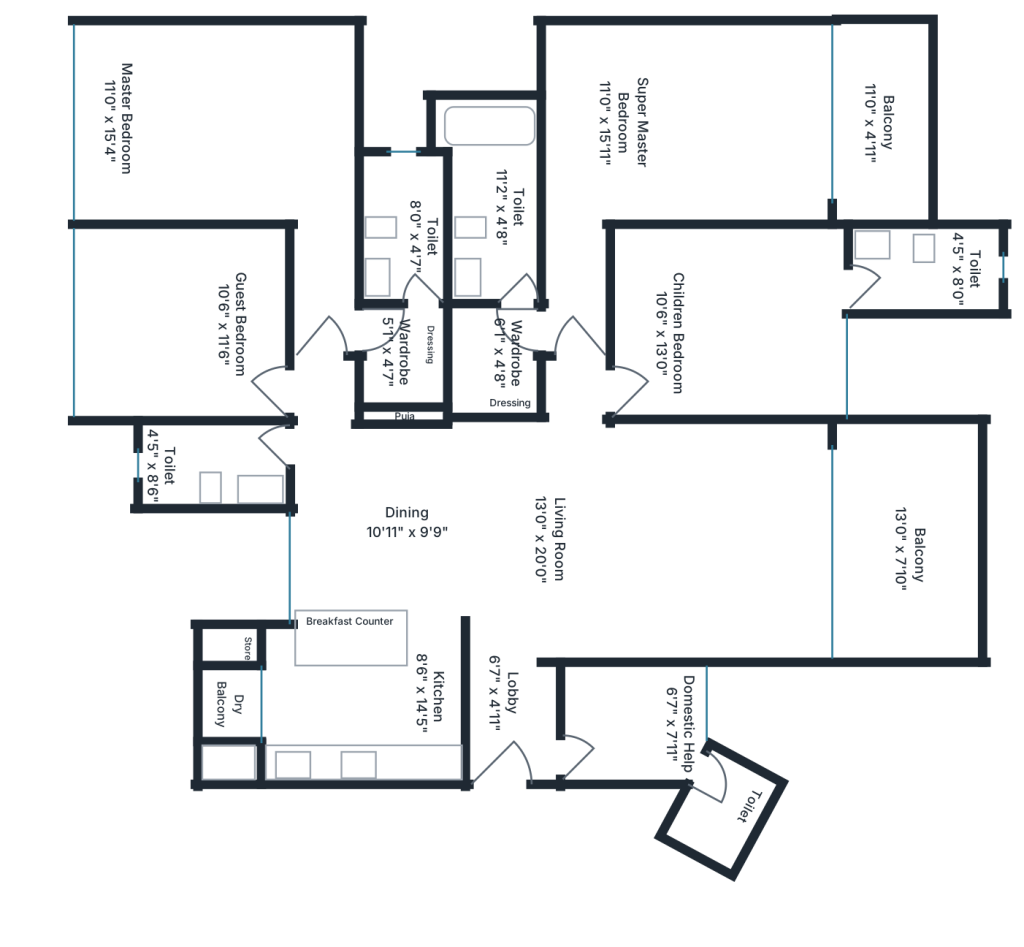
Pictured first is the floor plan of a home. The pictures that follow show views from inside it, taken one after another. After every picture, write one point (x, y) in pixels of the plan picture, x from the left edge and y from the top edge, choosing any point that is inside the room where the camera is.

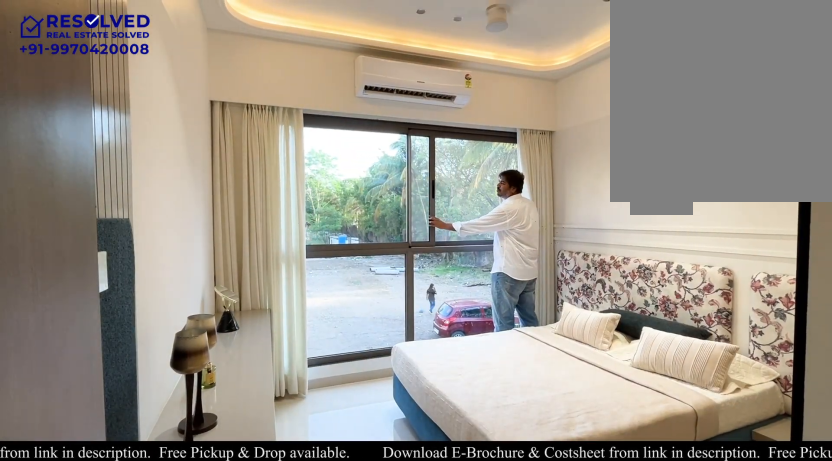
(186, 322)
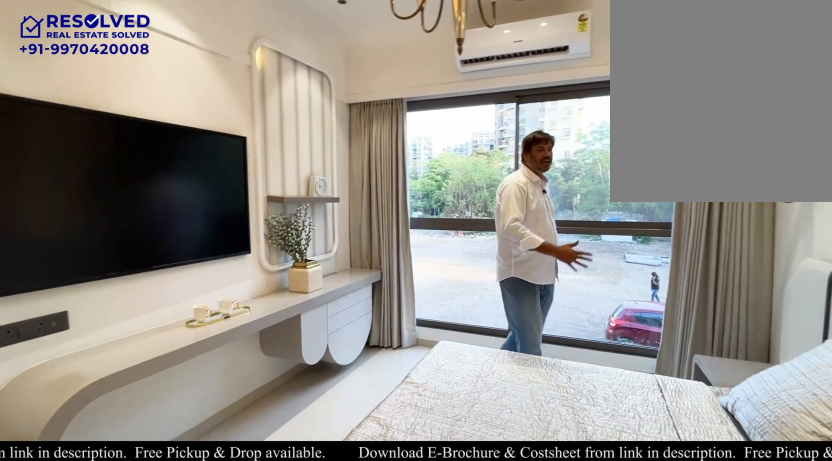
(233, 143)
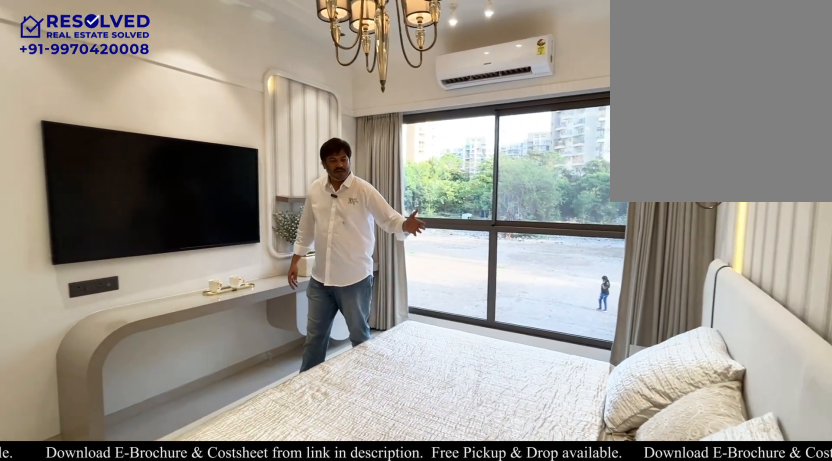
(233, 143)
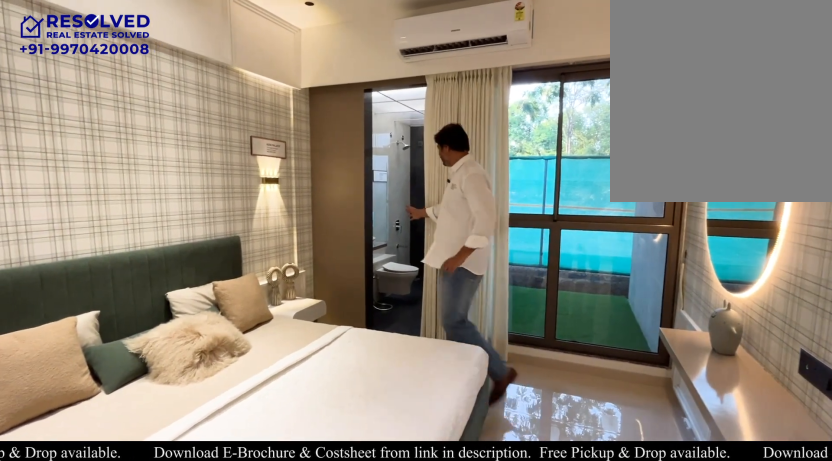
(730, 322)
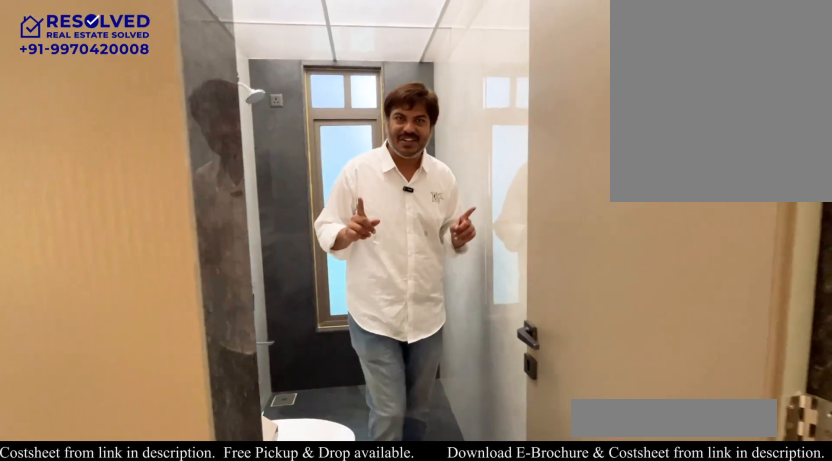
(920, 267)
